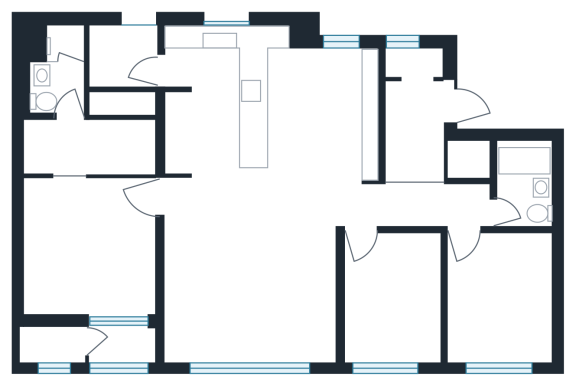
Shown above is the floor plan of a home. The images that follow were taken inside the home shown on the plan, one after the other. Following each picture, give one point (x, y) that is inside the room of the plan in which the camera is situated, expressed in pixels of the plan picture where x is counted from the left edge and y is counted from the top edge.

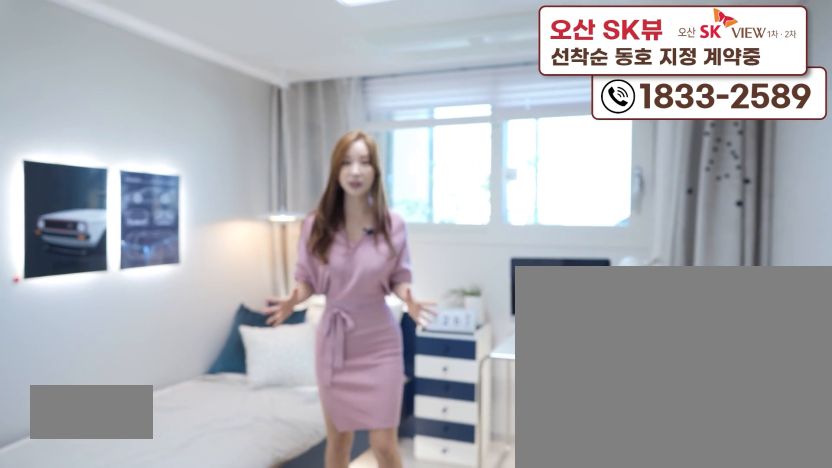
(494, 328)
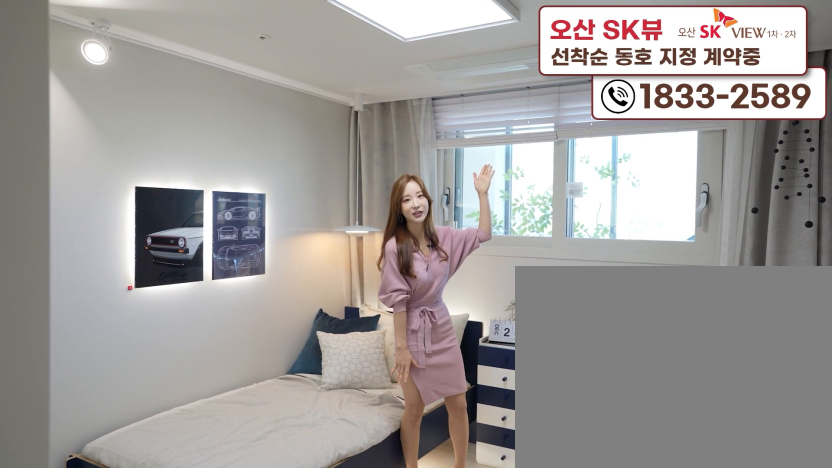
(494, 328)
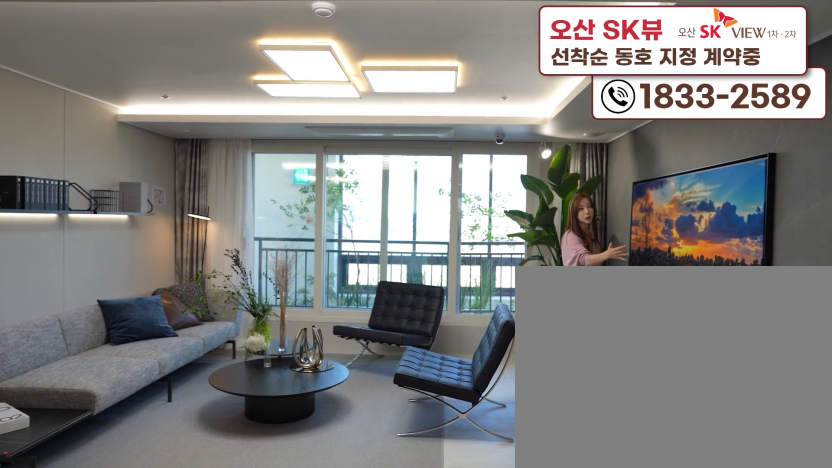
(253, 316)
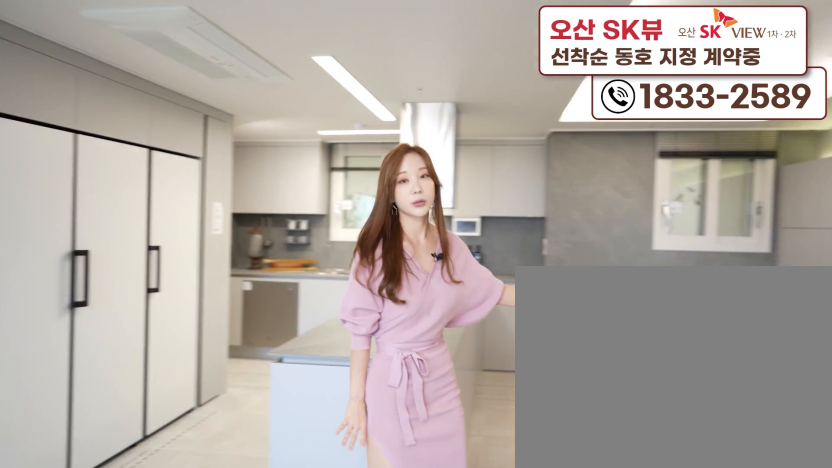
(229, 182)
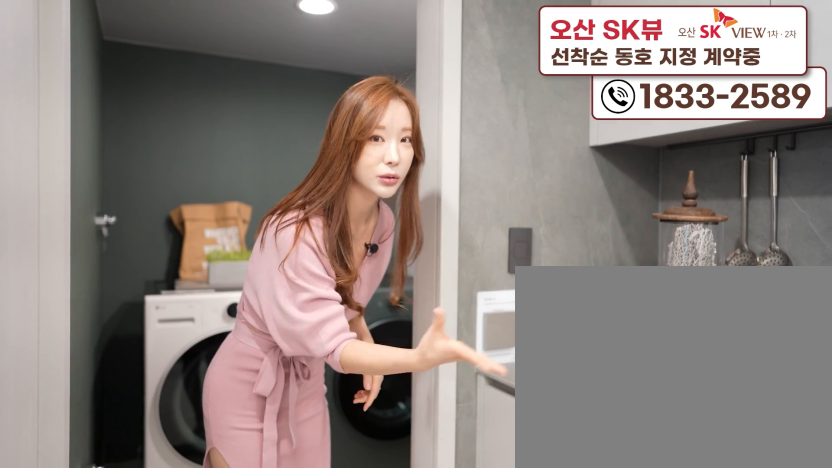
(229, 182)
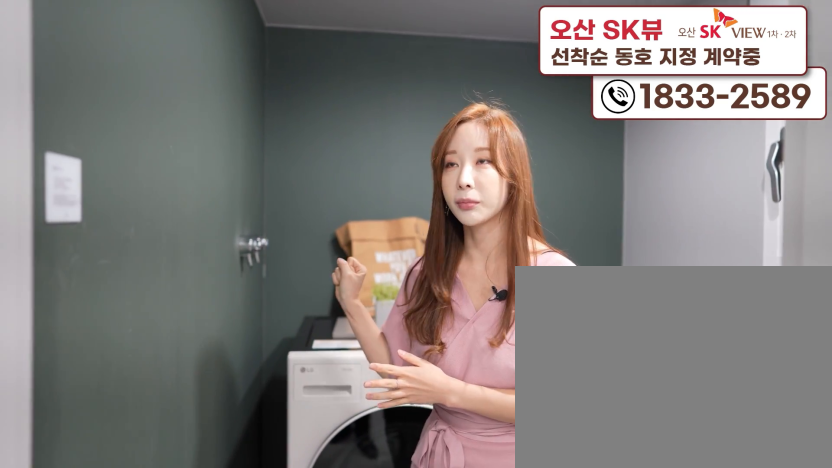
(130, 65)
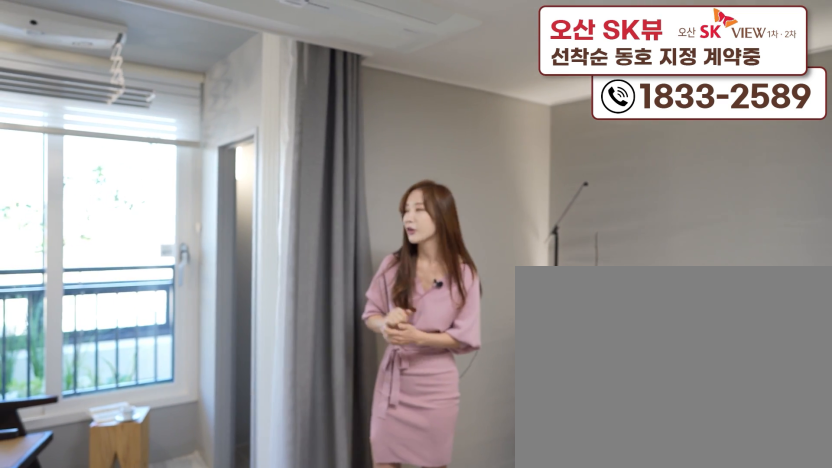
(91, 286)
